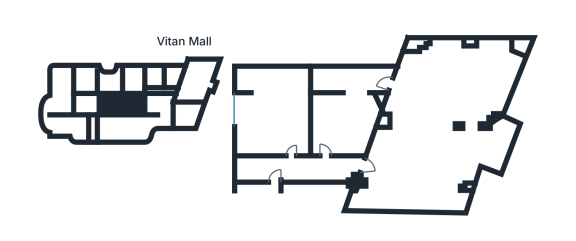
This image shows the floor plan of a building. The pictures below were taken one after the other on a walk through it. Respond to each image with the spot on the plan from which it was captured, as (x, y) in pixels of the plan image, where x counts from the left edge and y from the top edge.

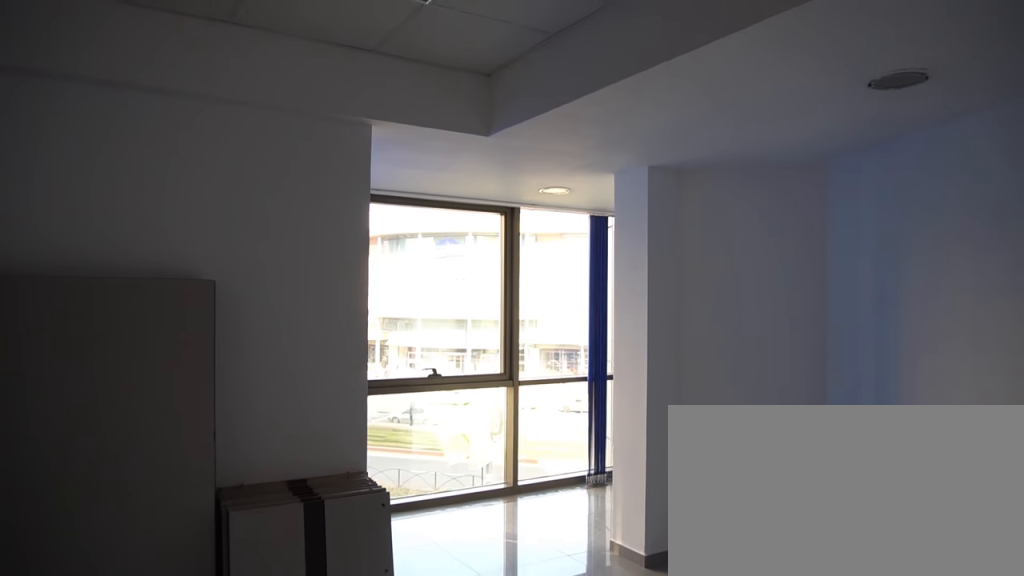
(325, 155)
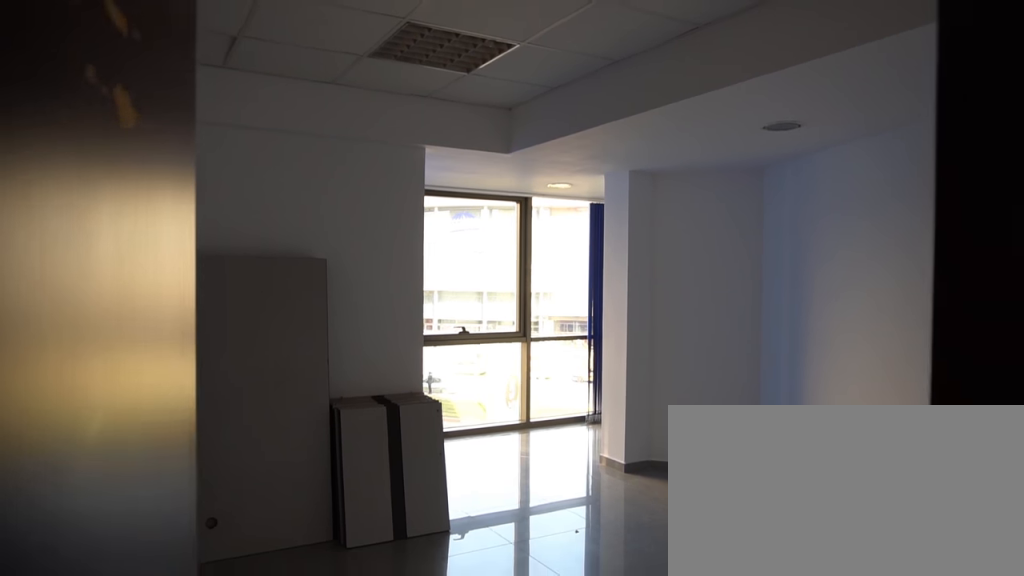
(325, 169)
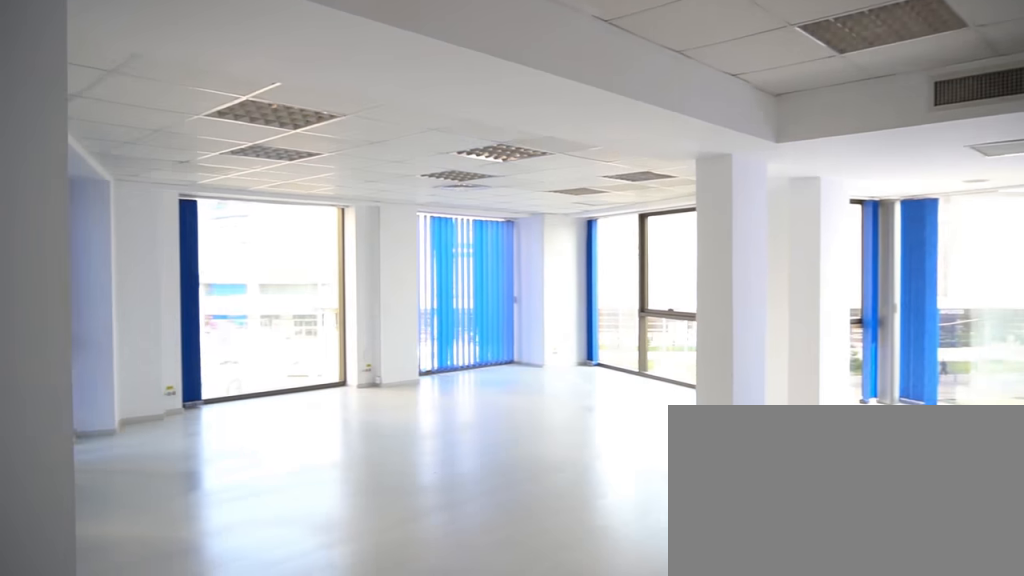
(375, 177)
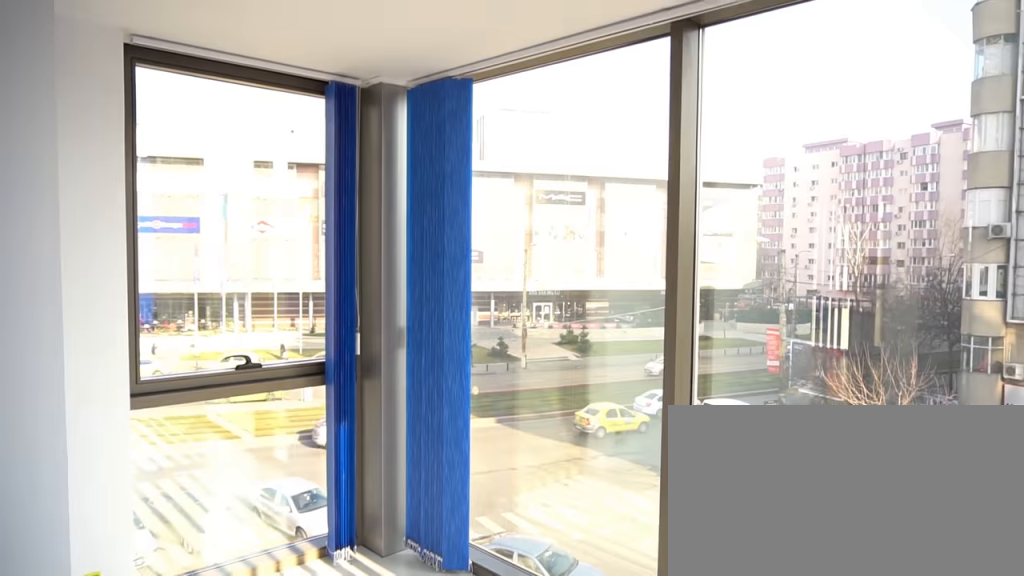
(482, 172)
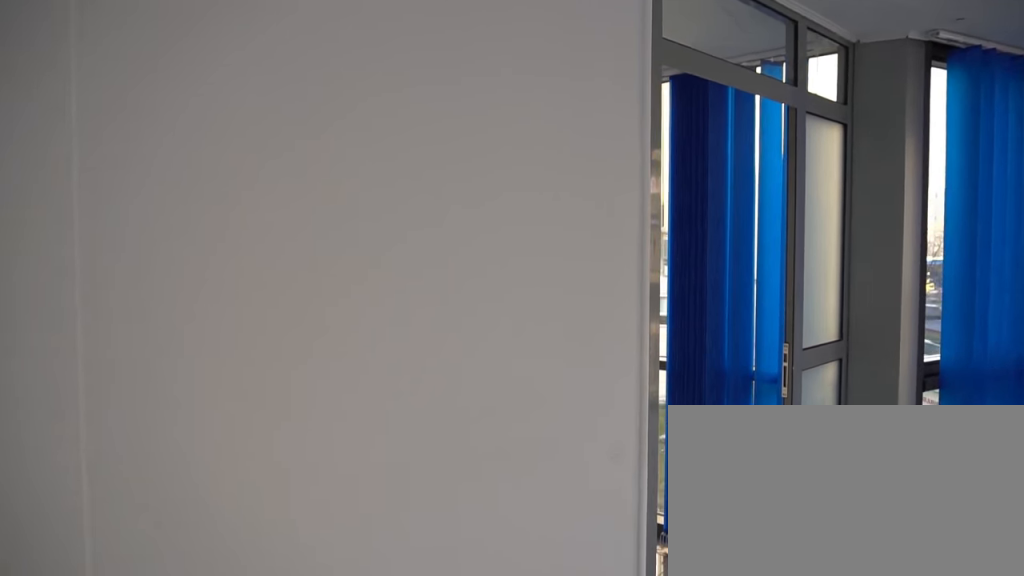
(398, 112)
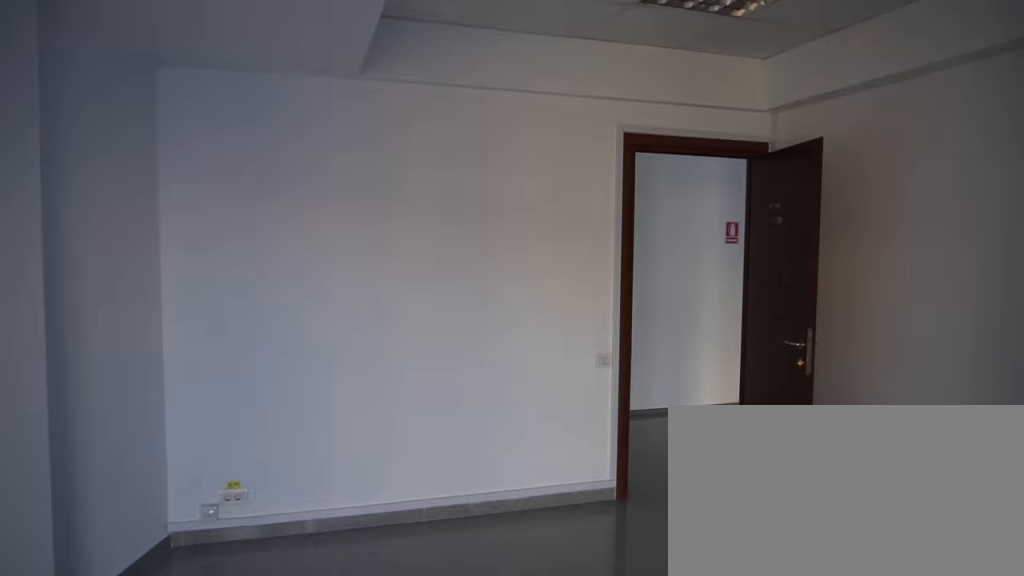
(358, 108)
